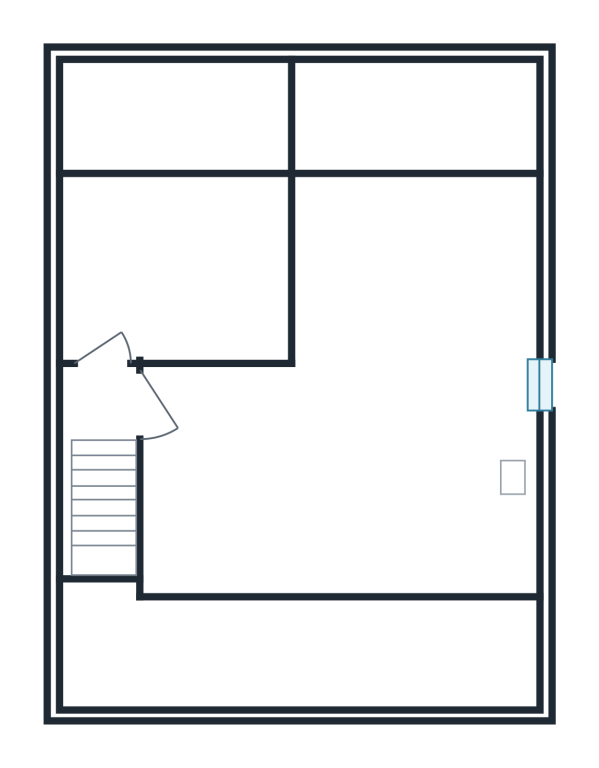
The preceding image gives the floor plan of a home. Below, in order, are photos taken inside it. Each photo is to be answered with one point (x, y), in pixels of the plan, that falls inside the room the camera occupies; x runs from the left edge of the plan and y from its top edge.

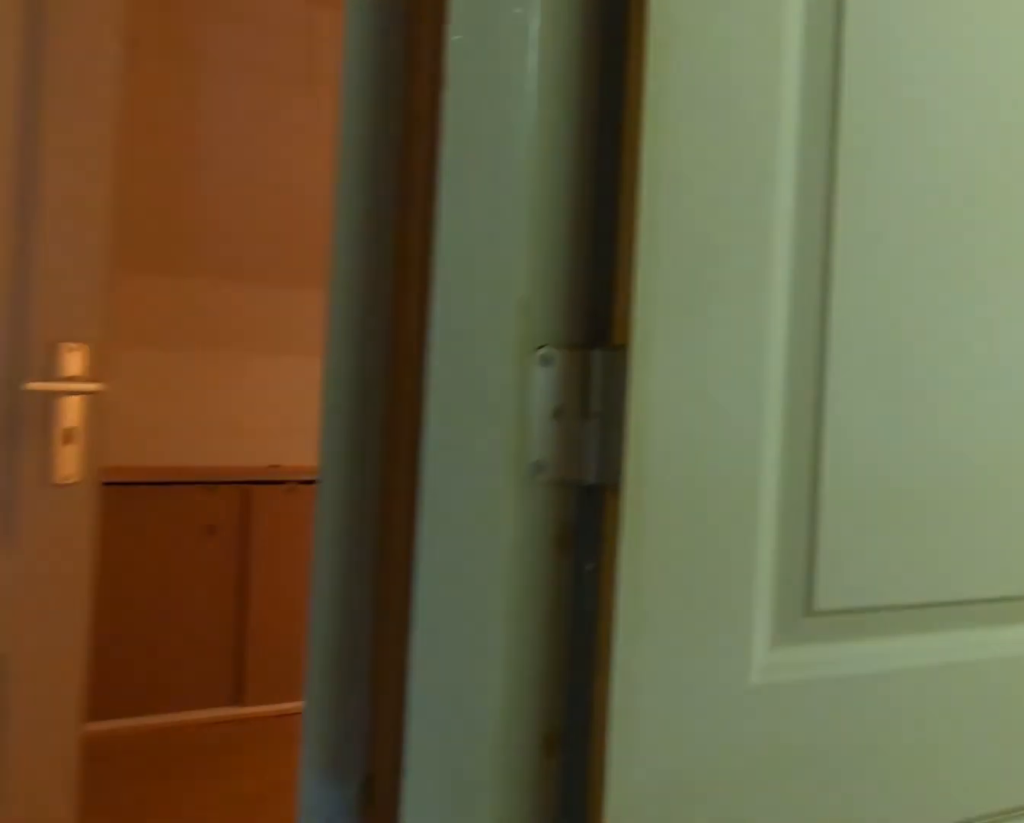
(103, 469)
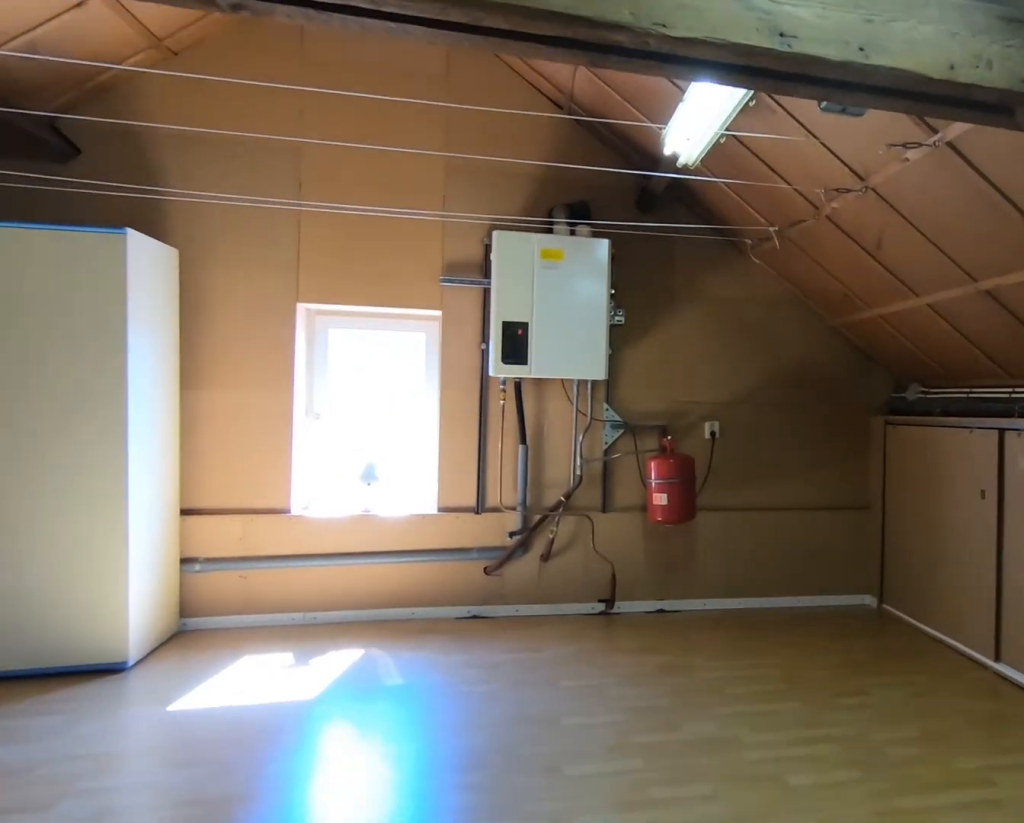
(336, 480)
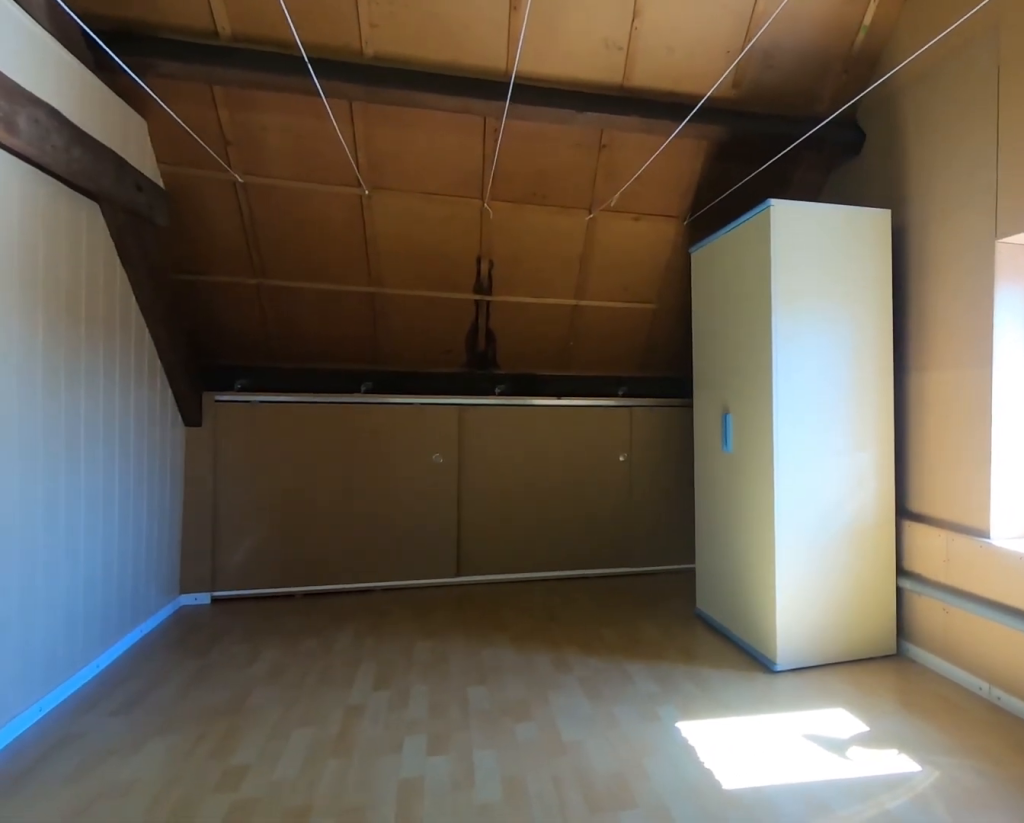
(336, 480)
